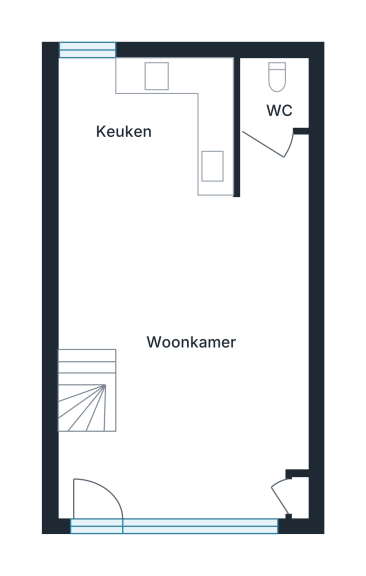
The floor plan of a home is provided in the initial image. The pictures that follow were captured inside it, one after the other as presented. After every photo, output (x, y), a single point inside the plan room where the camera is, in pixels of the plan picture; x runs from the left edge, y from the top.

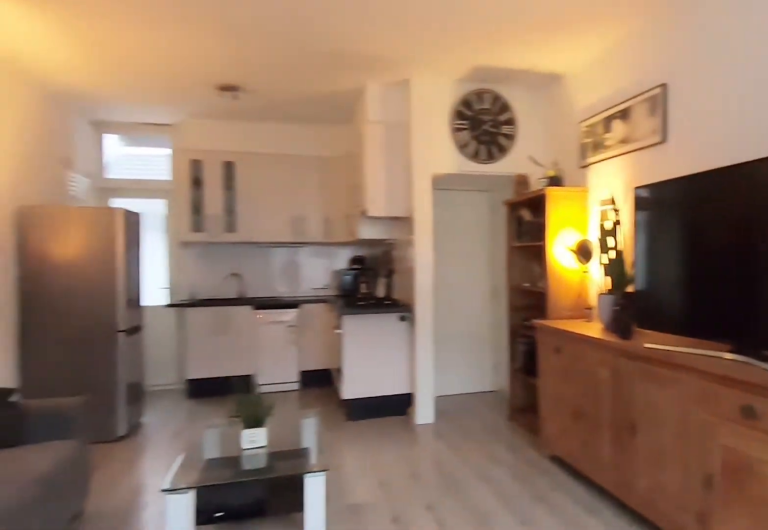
(140, 361)
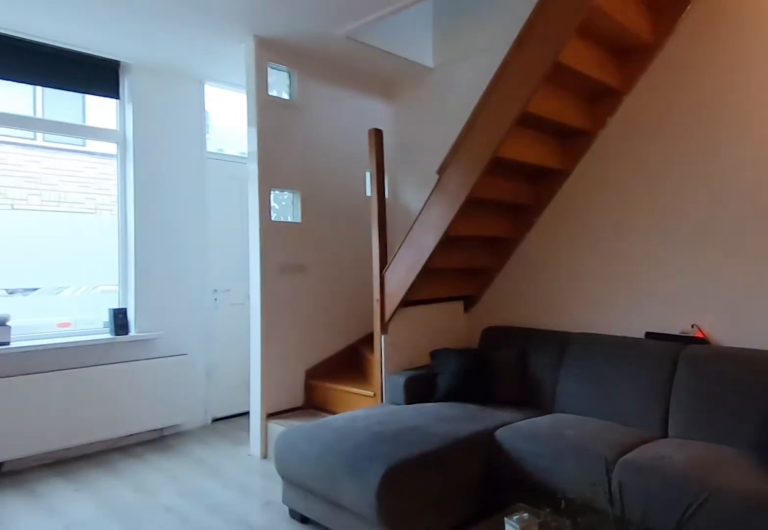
(140, 361)
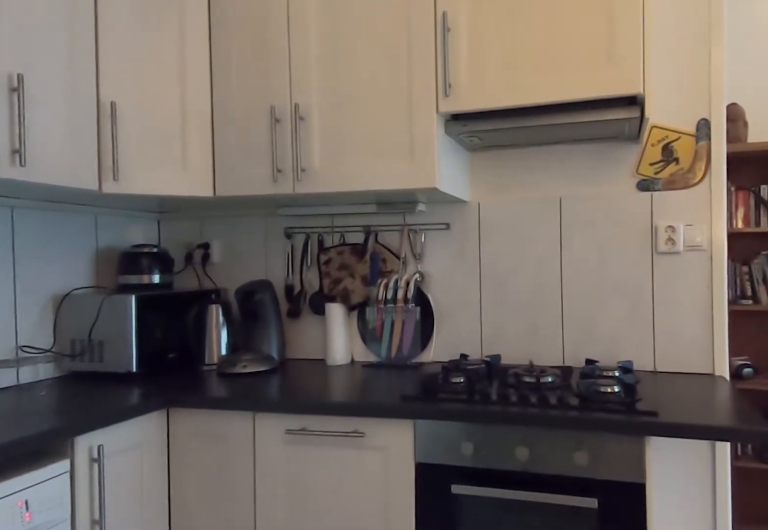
(143, 126)
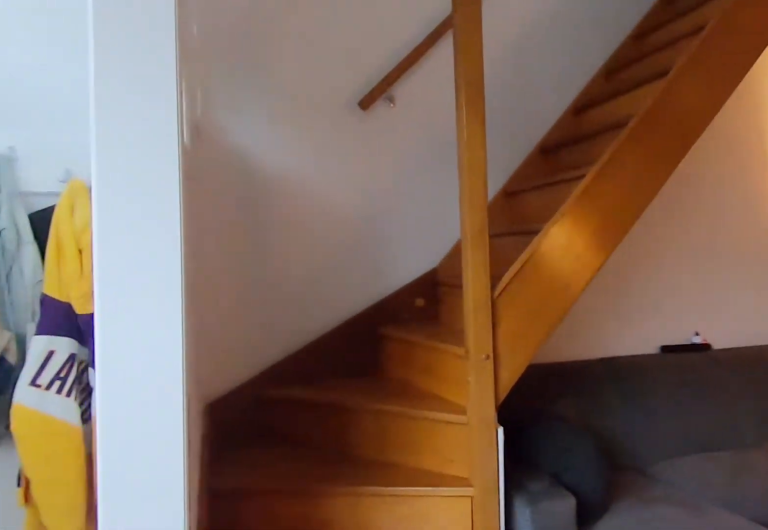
(139, 361)
